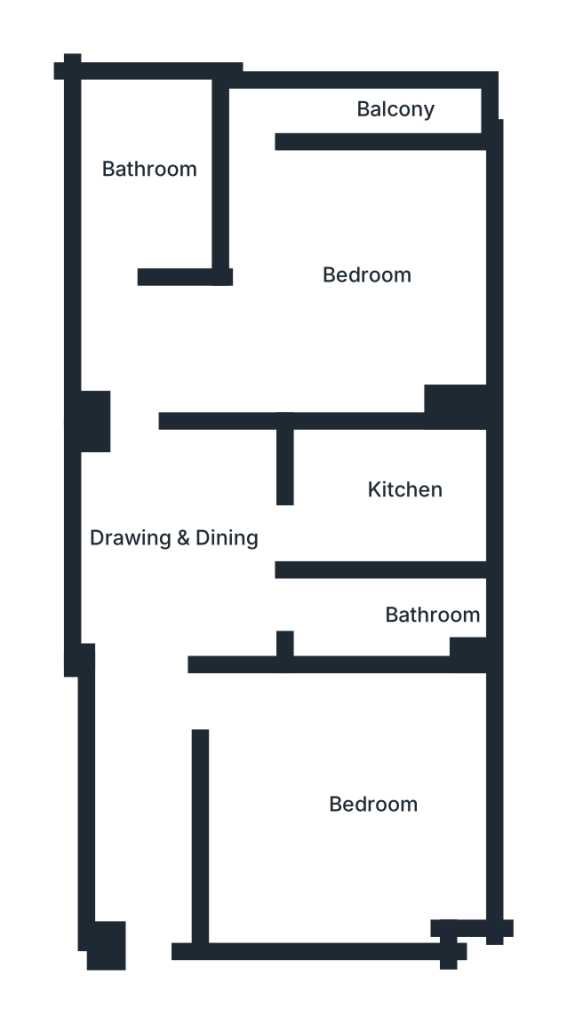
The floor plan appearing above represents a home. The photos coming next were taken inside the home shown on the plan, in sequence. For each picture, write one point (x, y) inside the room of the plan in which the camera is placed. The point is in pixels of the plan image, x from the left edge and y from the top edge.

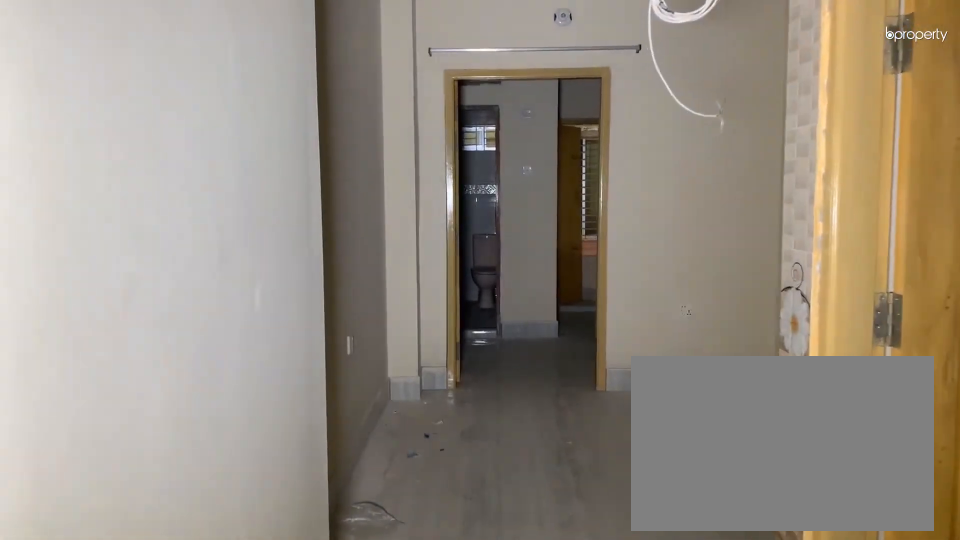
(148, 802)
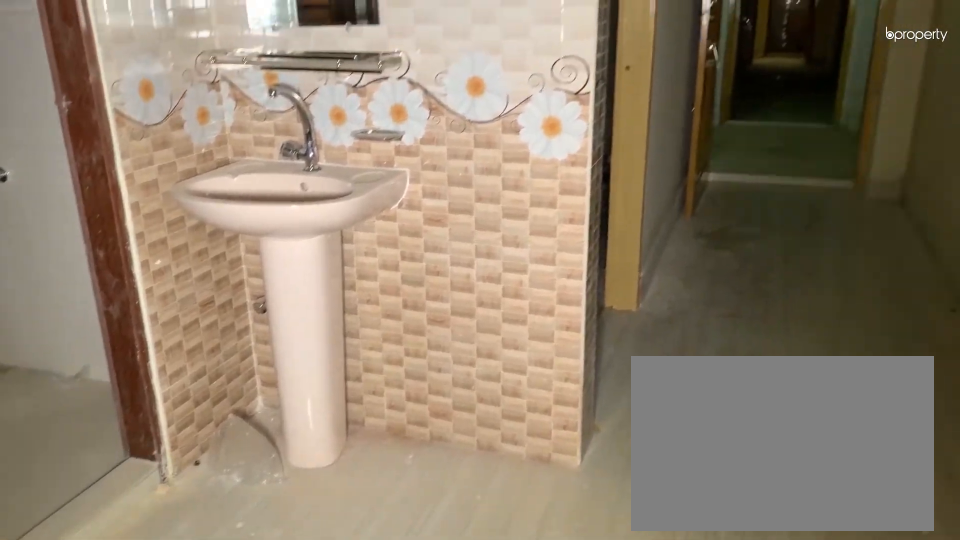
(158, 517)
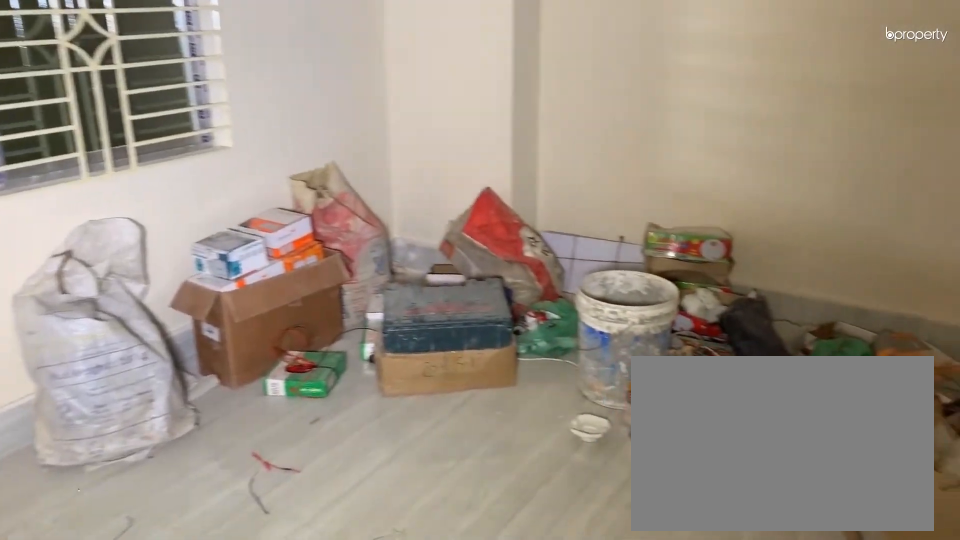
(344, 811)
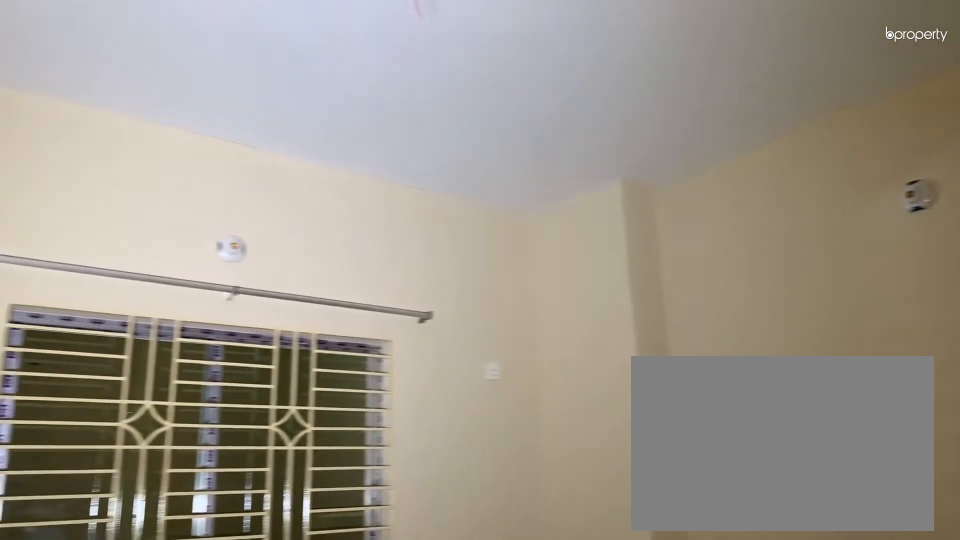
(344, 811)
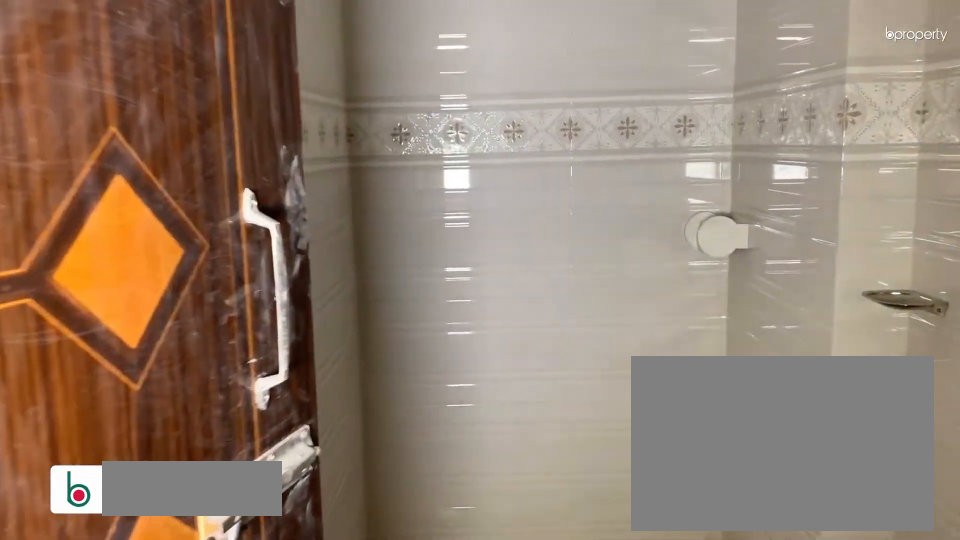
(400, 623)
